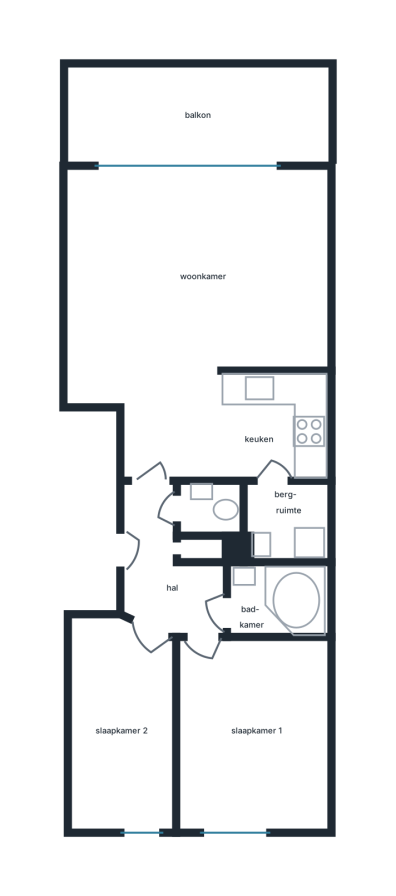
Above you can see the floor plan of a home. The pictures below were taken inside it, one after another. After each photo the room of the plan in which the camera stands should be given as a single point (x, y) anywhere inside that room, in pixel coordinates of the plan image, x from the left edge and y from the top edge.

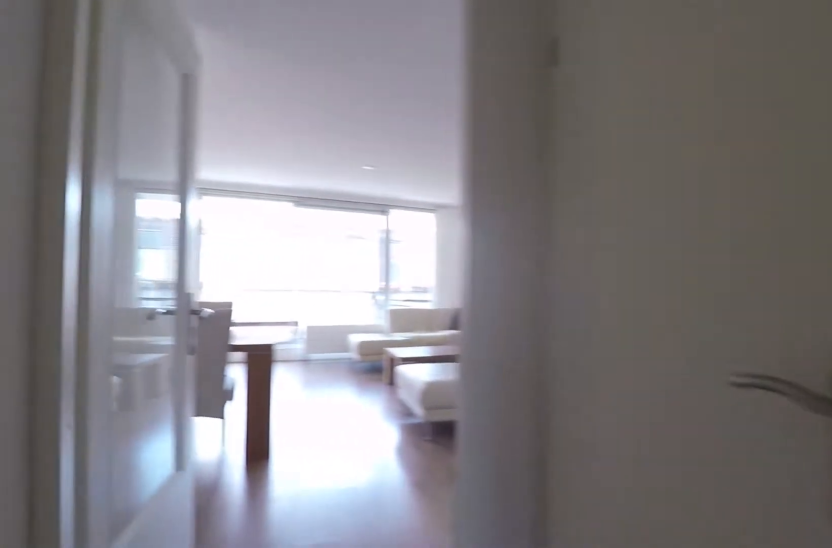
(167, 569)
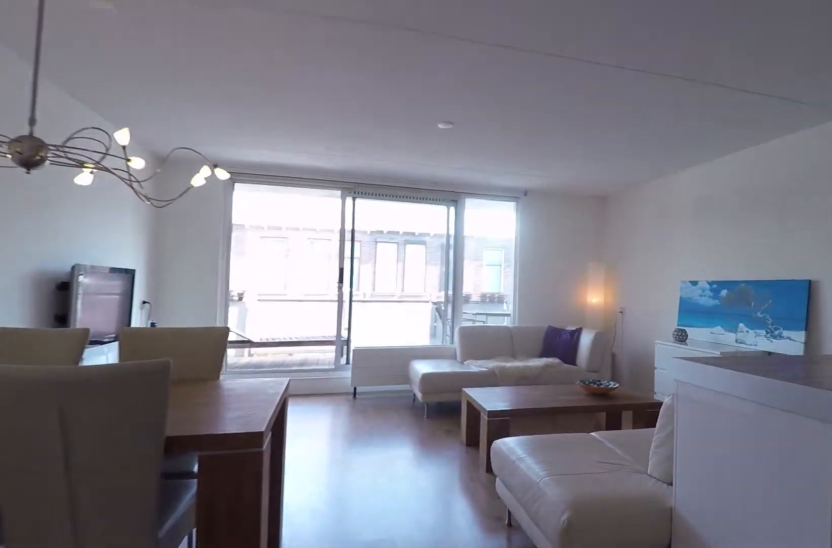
(213, 421)
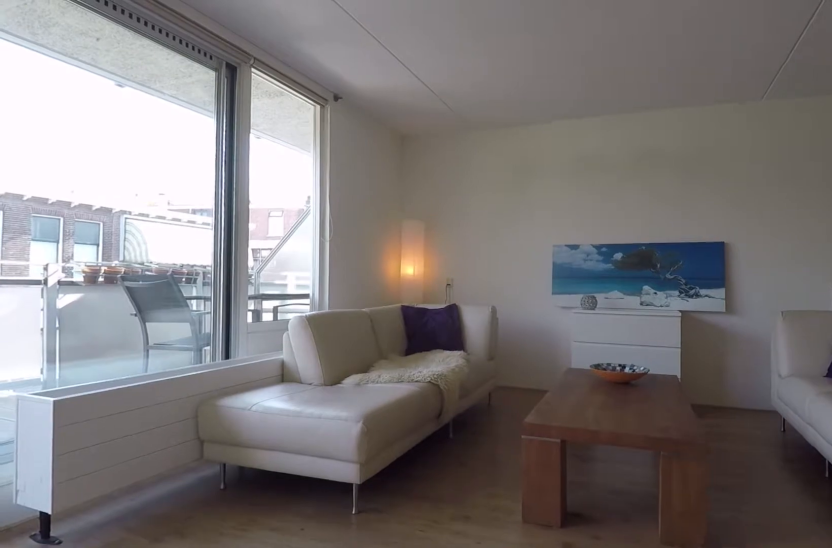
(198, 270)
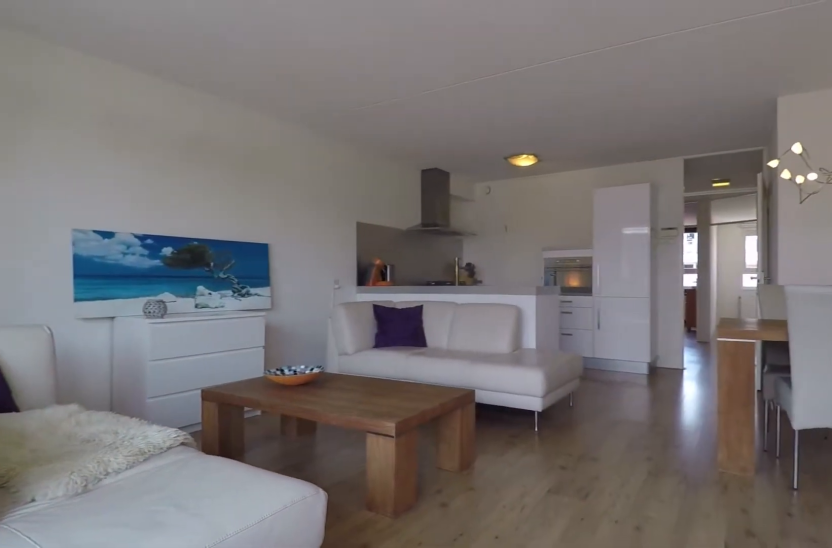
(198, 270)
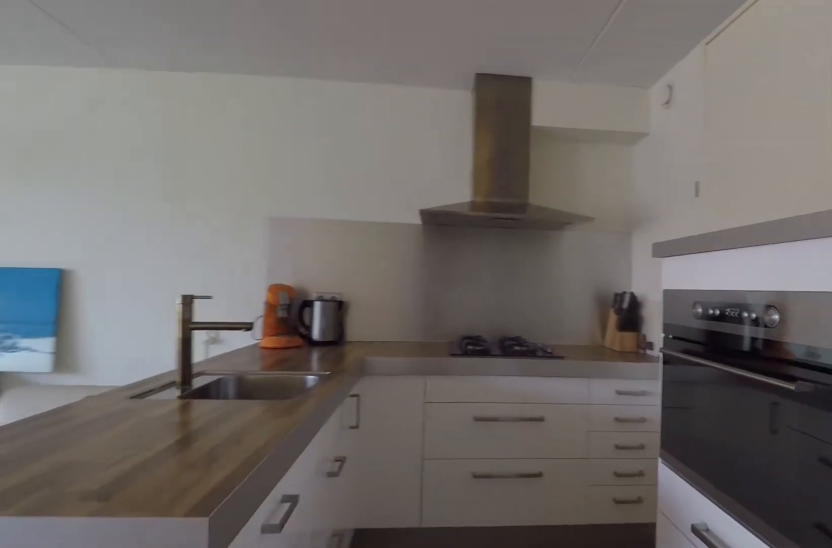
(214, 421)
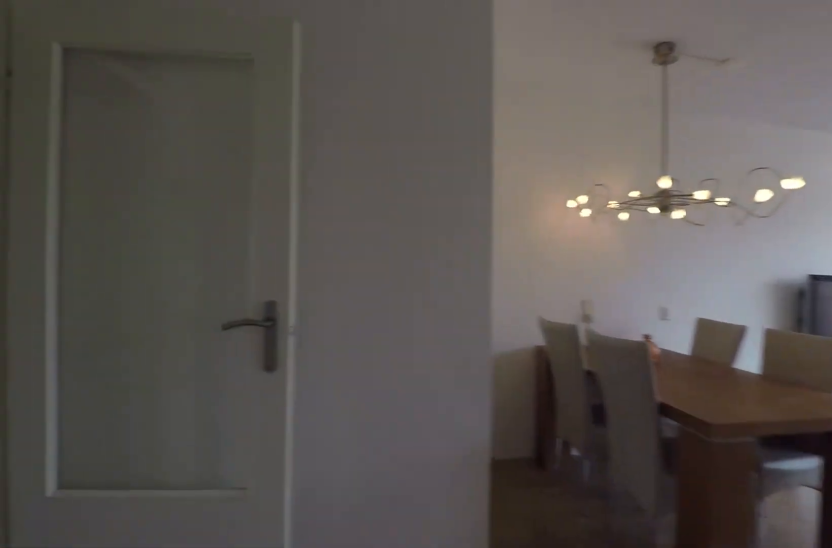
(214, 421)
